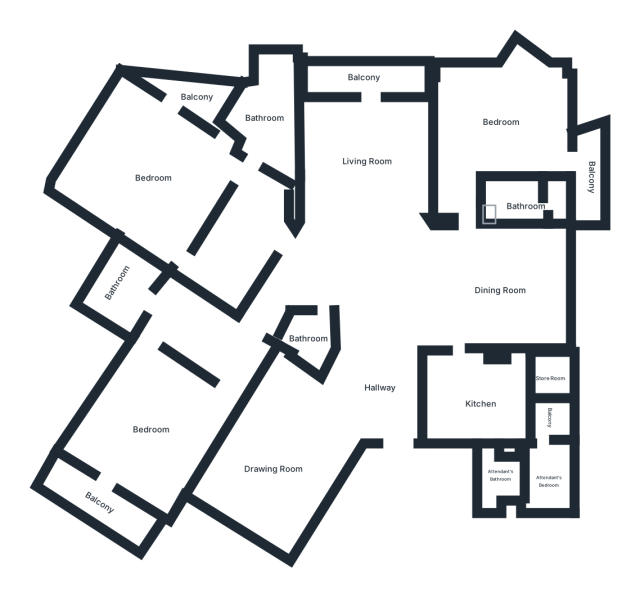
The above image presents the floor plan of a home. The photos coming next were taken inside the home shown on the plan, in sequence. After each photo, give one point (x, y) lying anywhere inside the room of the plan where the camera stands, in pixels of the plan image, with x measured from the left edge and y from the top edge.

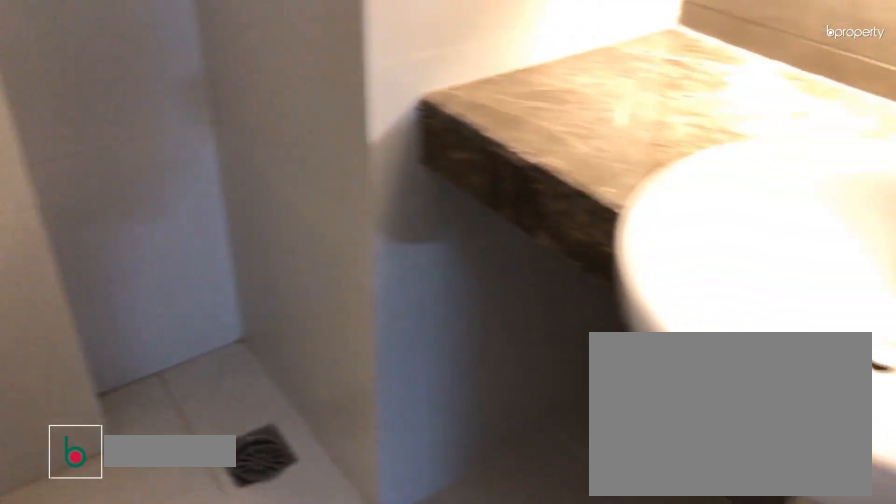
(313, 335)
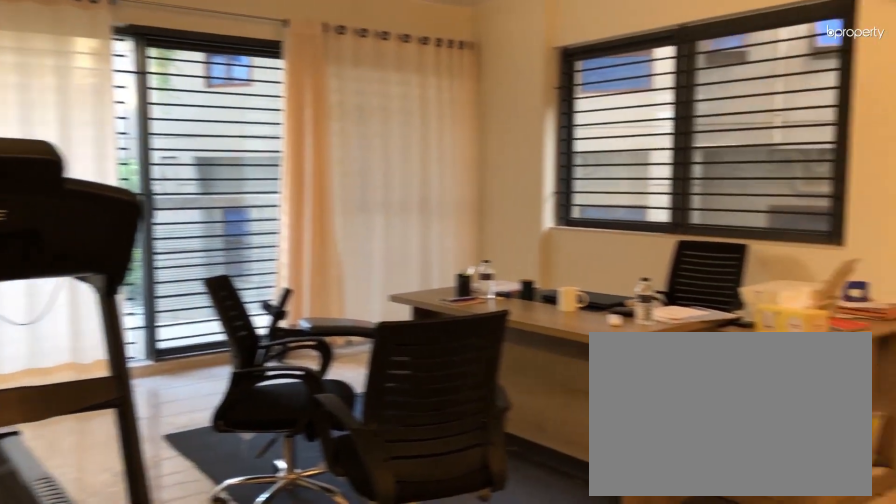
(149, 422)
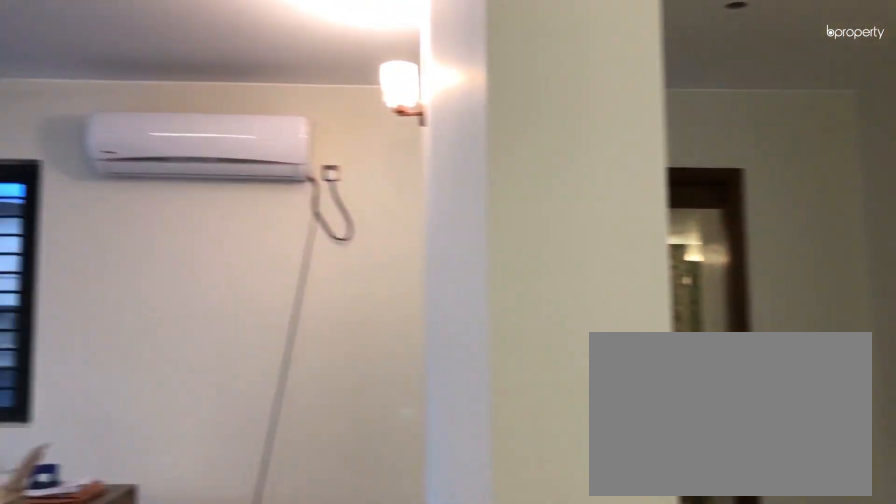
(149, 422)
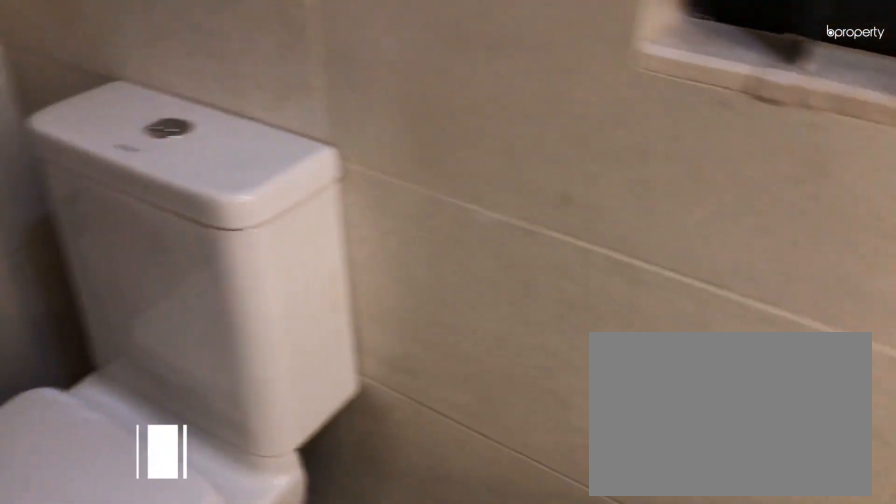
(123, 292)
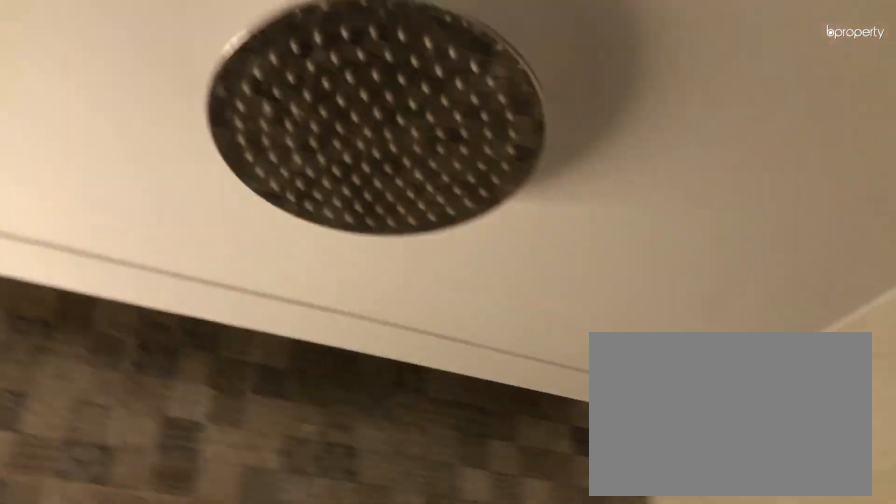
(123, 292)
